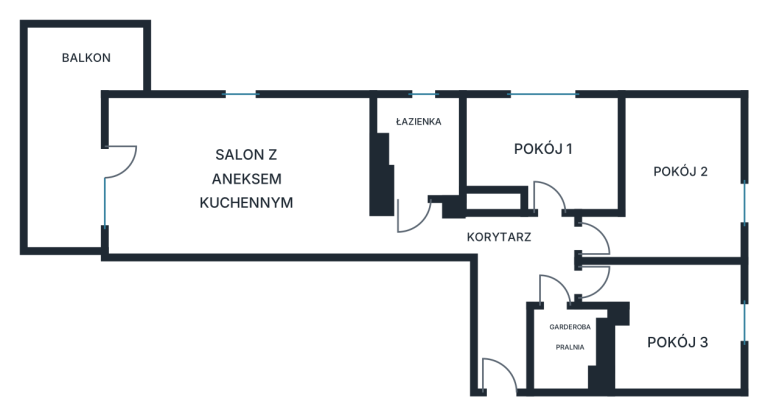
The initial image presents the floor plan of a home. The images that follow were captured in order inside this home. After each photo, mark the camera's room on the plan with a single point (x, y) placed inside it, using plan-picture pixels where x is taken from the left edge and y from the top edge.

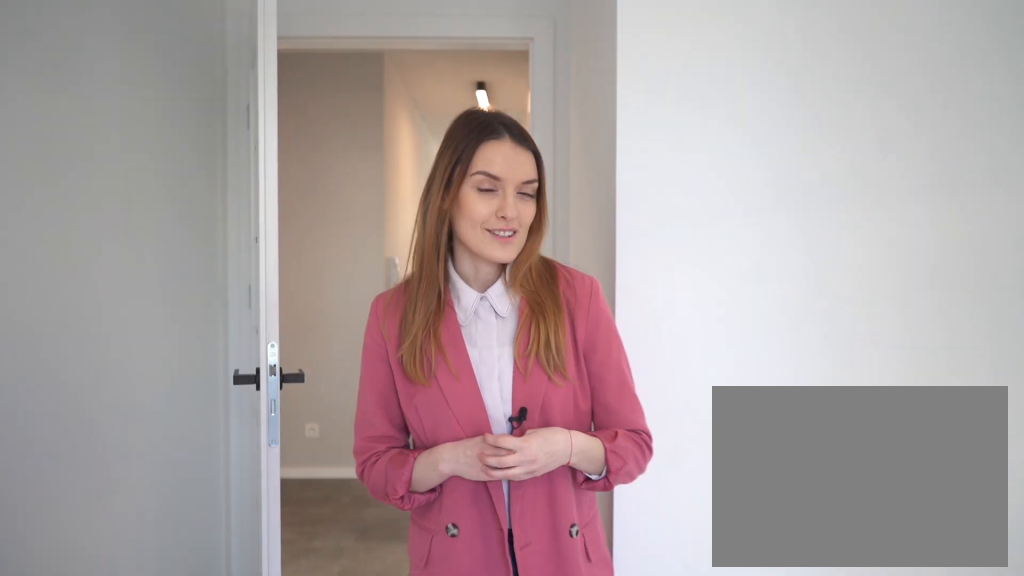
(677, 181)
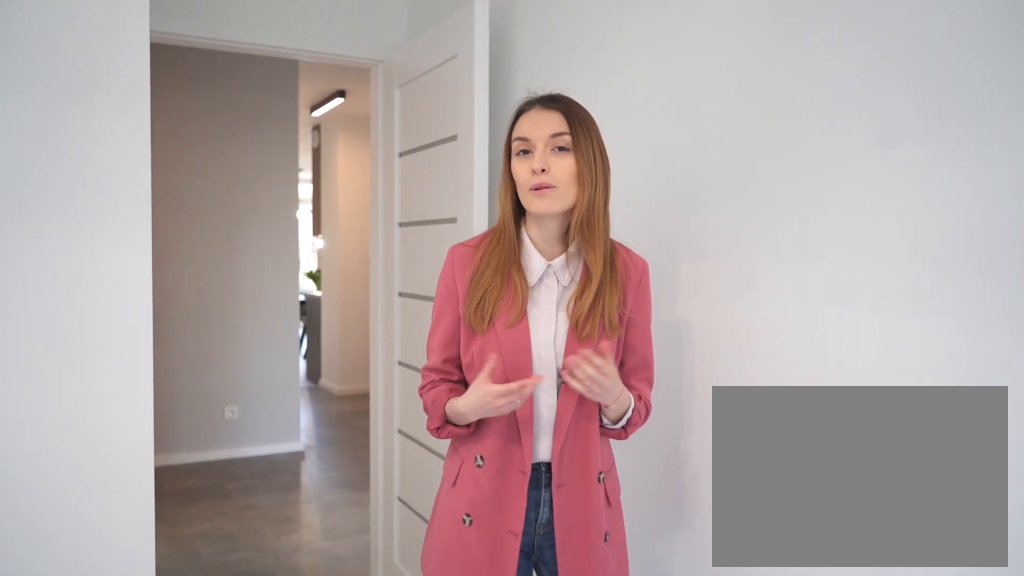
(674, 324)
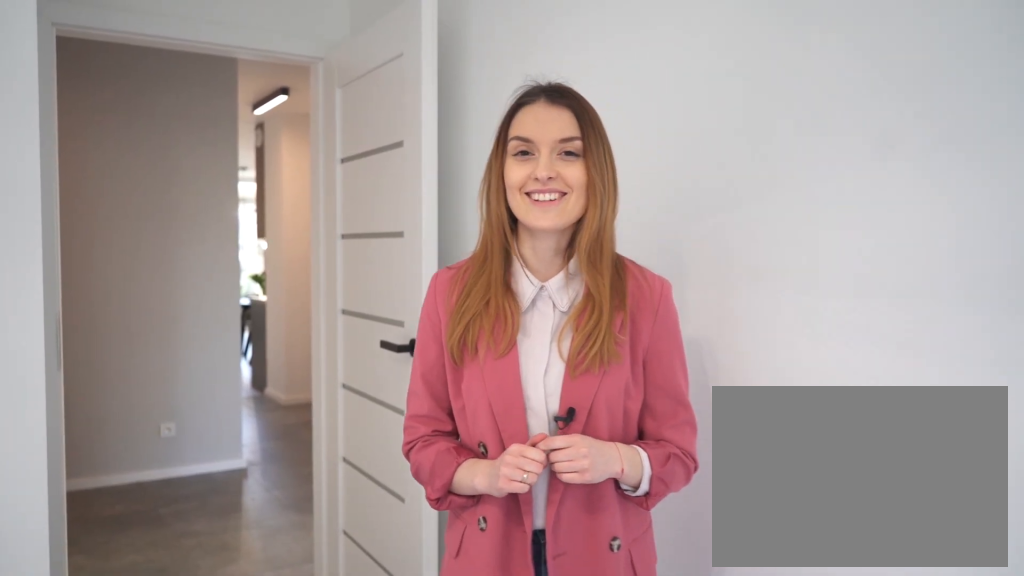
(693, 324)
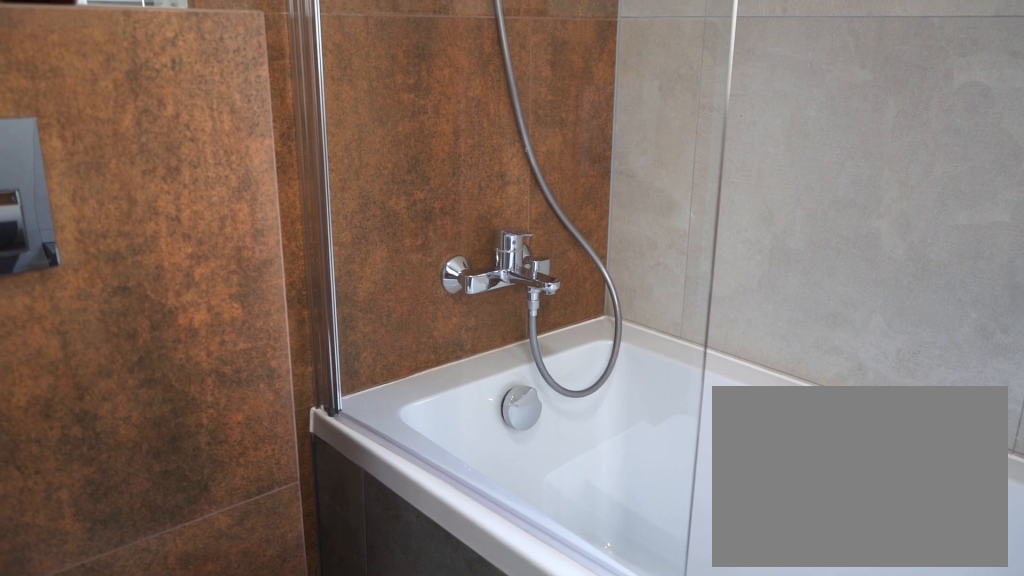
(420, 146)
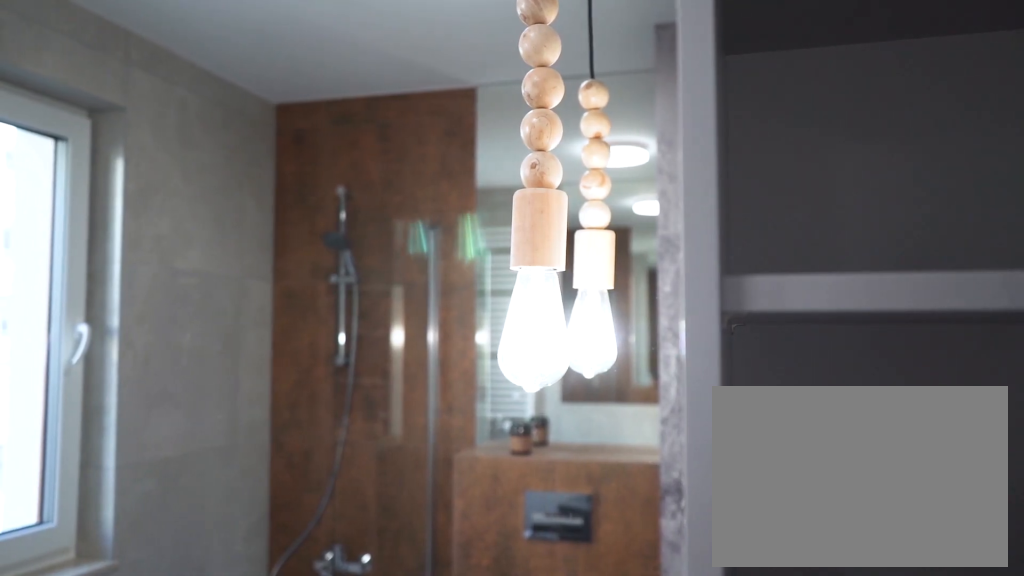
(420, 146)
